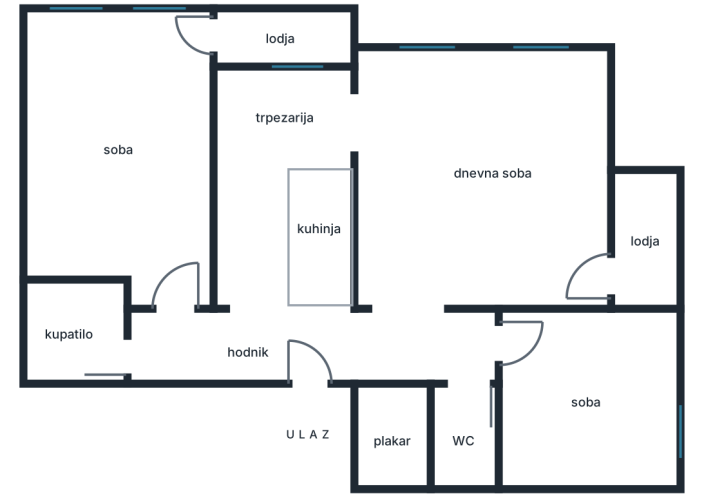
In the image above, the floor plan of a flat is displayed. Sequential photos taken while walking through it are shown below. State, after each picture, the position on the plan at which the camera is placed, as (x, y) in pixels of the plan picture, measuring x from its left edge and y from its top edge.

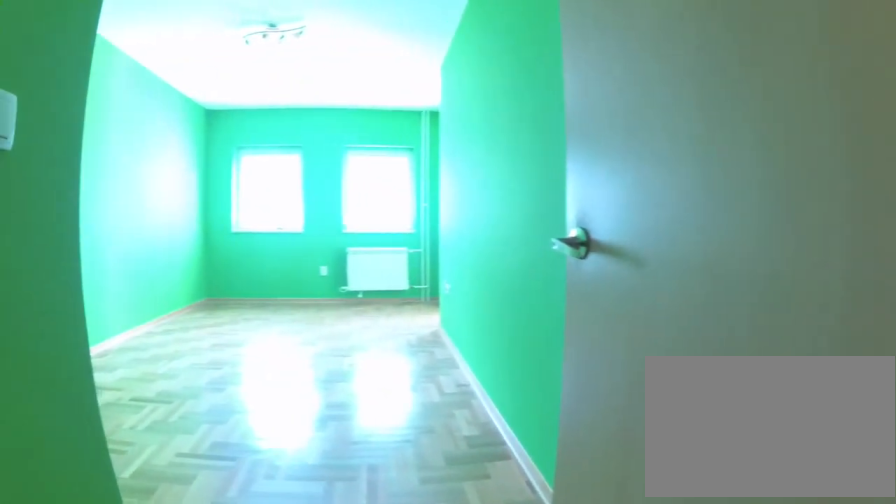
(170, 343)
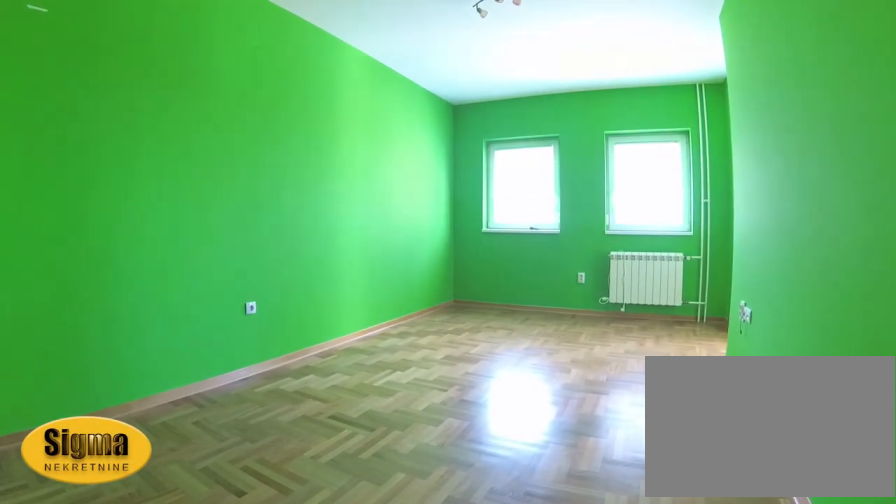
(180, 301)
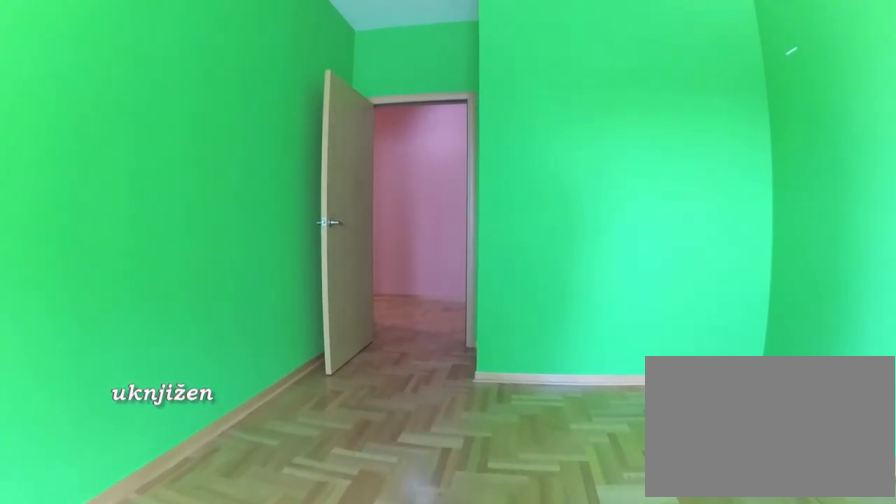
(103, 140)
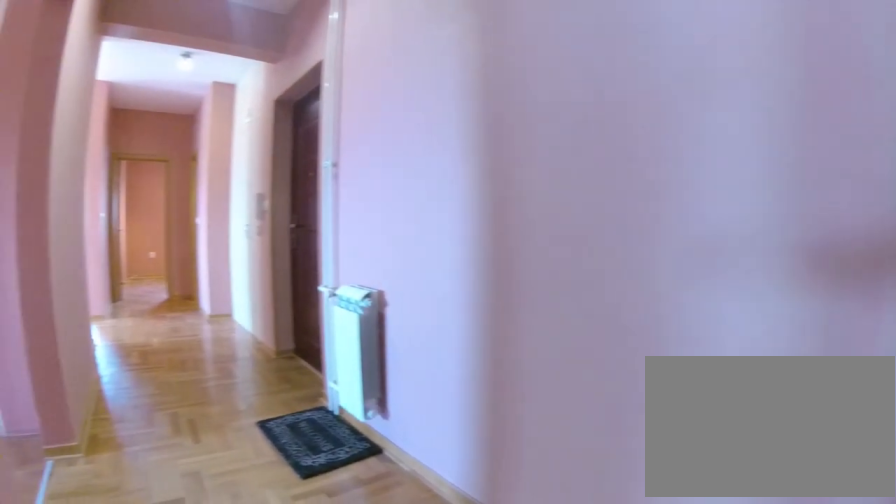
(166, 325)
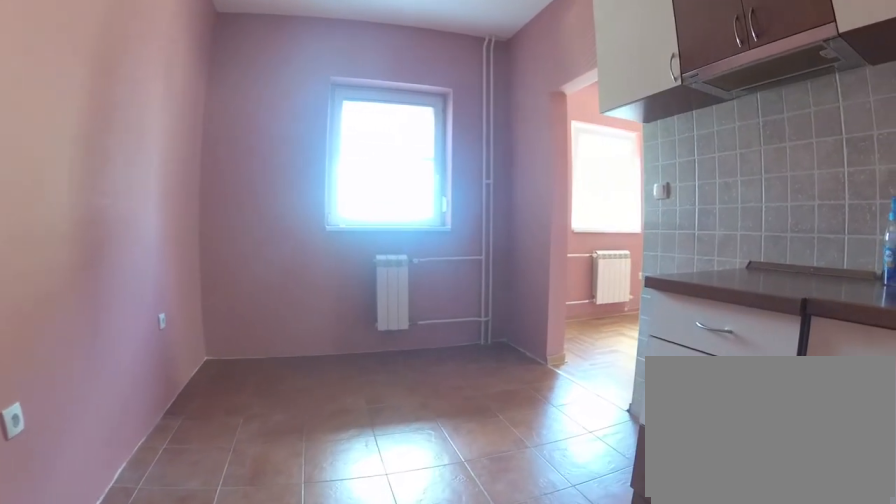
(255, 268)
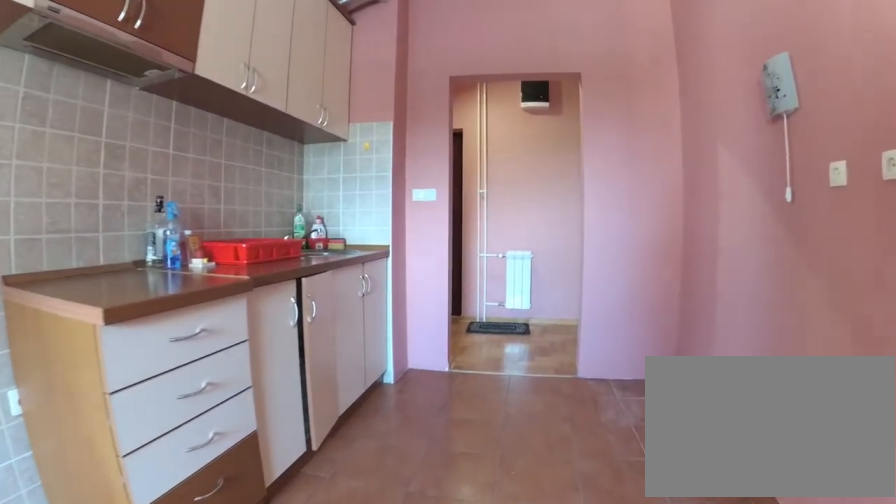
(251, 170)
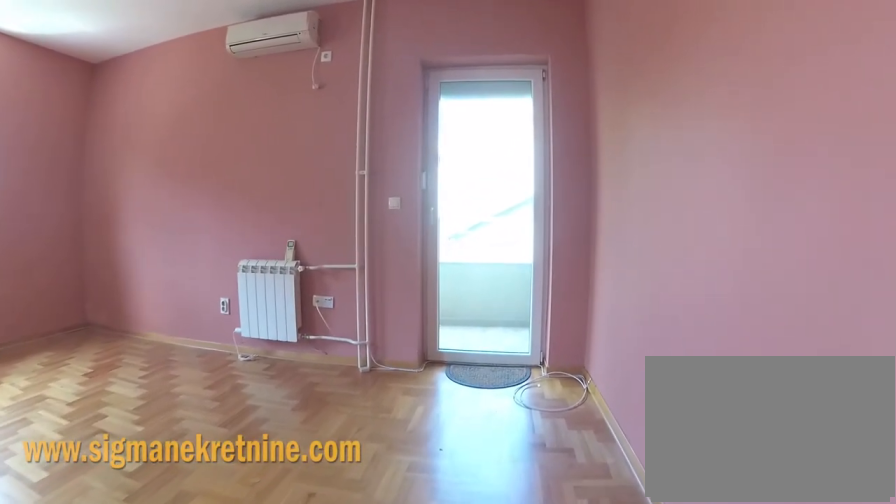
(458, 278)
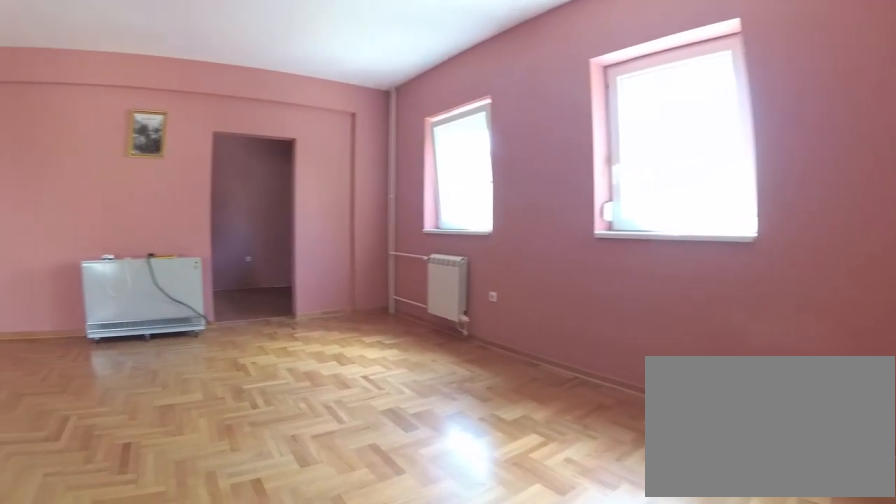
(592, 194)
